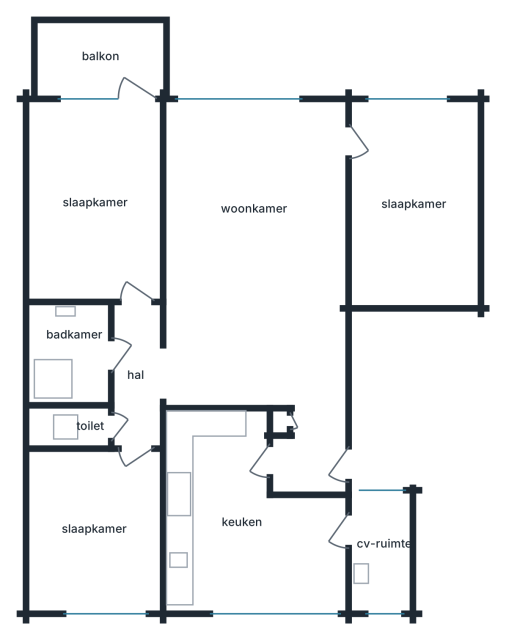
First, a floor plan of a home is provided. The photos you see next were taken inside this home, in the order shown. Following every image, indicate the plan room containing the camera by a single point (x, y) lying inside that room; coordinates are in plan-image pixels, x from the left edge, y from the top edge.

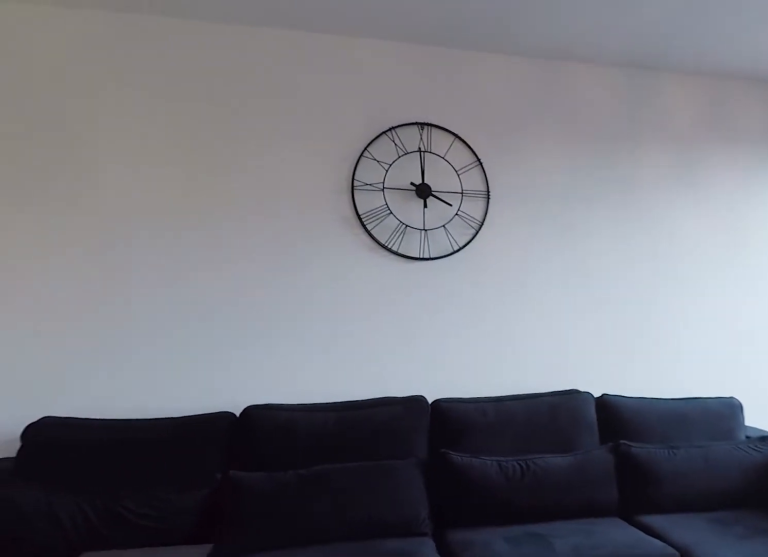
(260, 273)
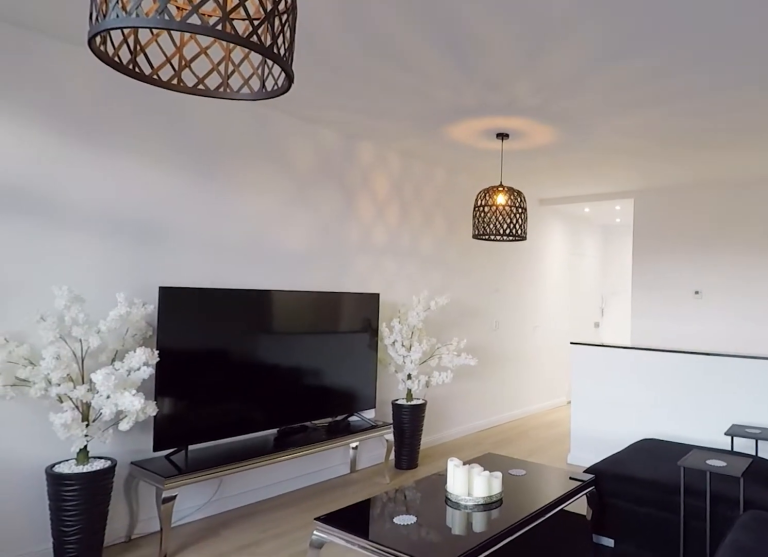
(260, 273)
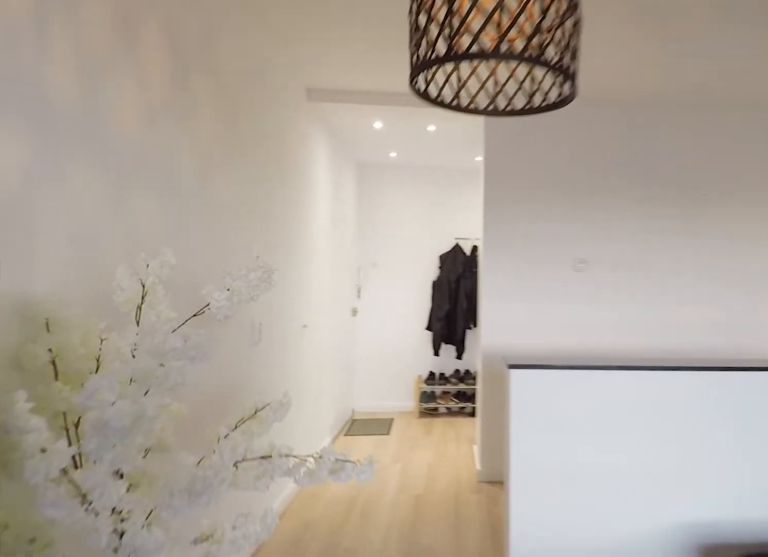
(261, 273)
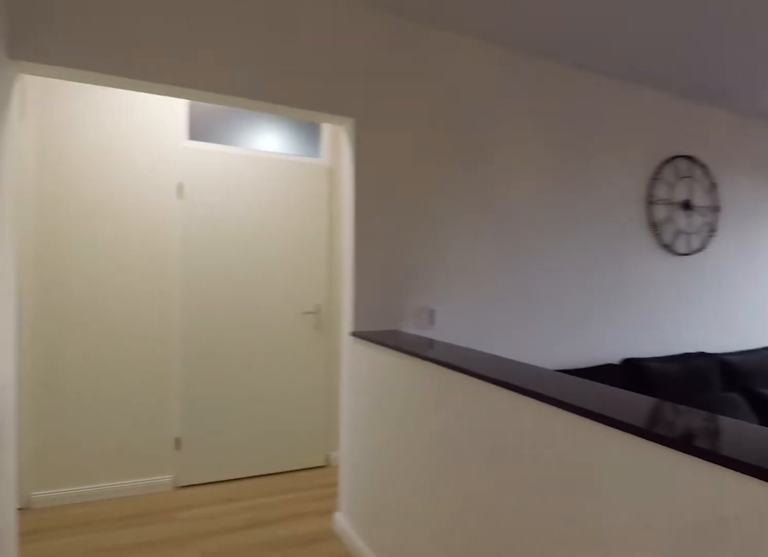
(260, 273)
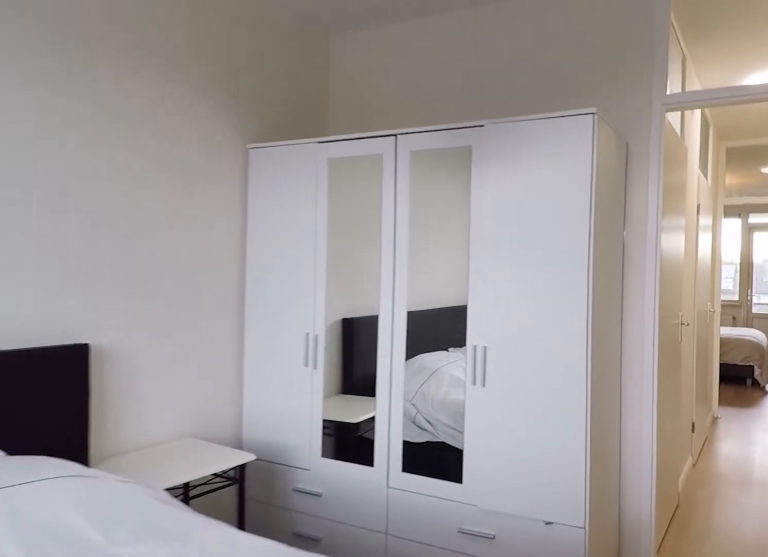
(94, 529)
